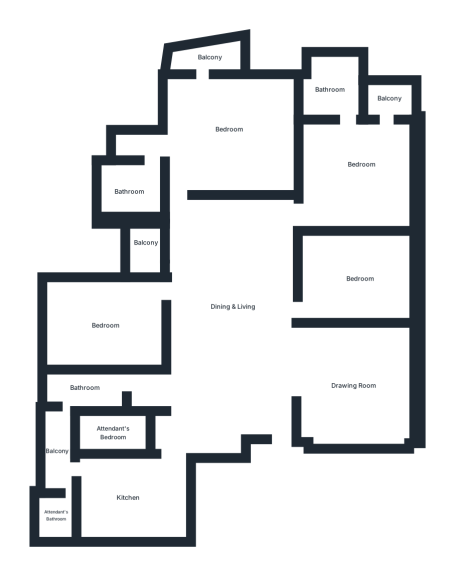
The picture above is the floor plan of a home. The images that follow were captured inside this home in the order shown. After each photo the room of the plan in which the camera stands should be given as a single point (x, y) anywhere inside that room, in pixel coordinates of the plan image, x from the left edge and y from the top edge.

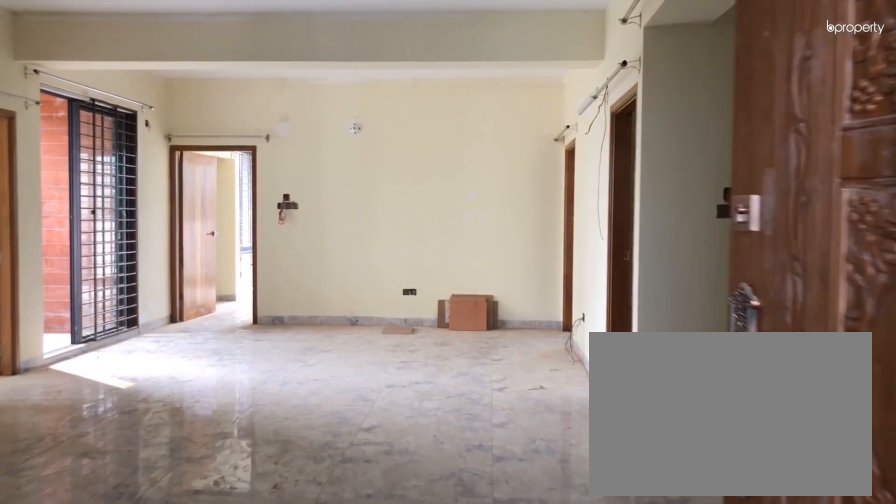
(270, 412)
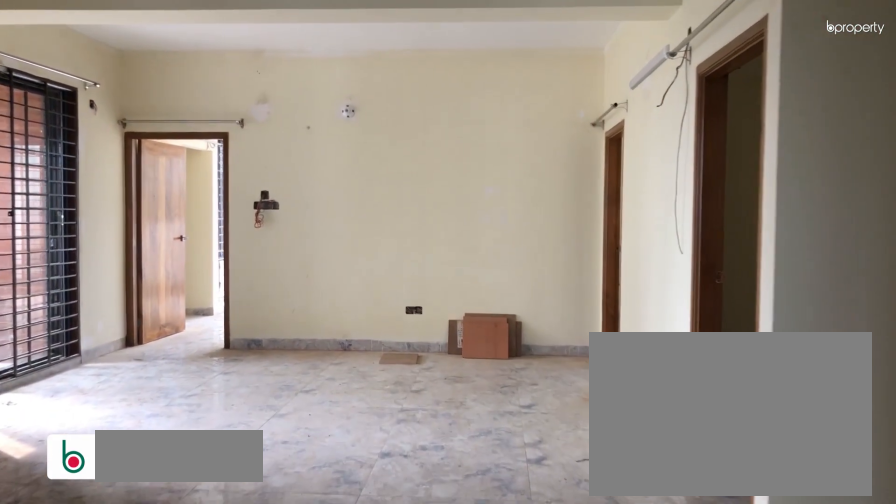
(270, 412)
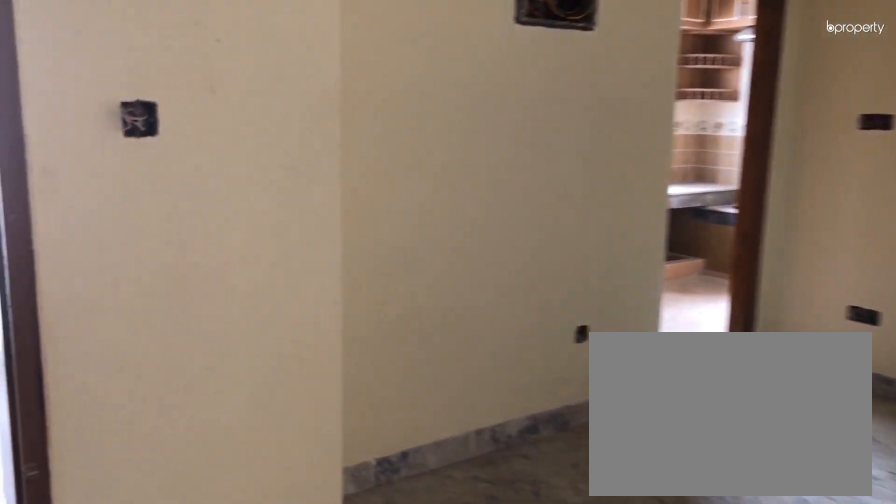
(231, 304)
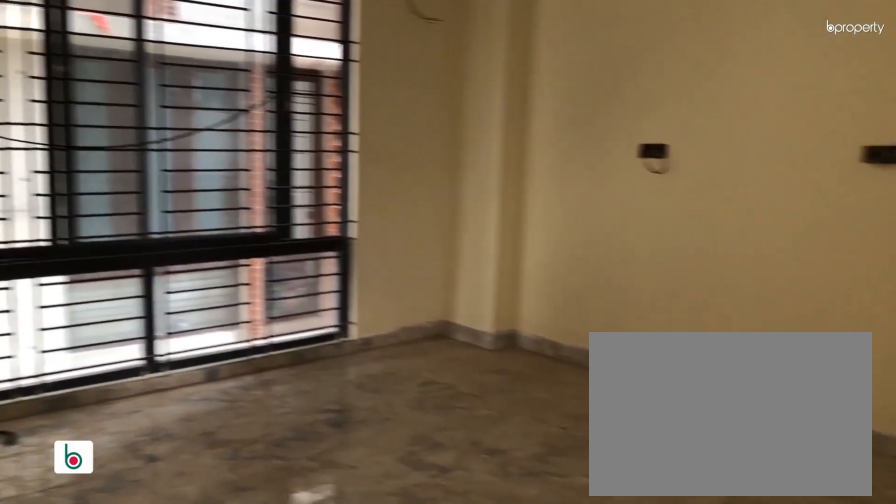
(354, 389)
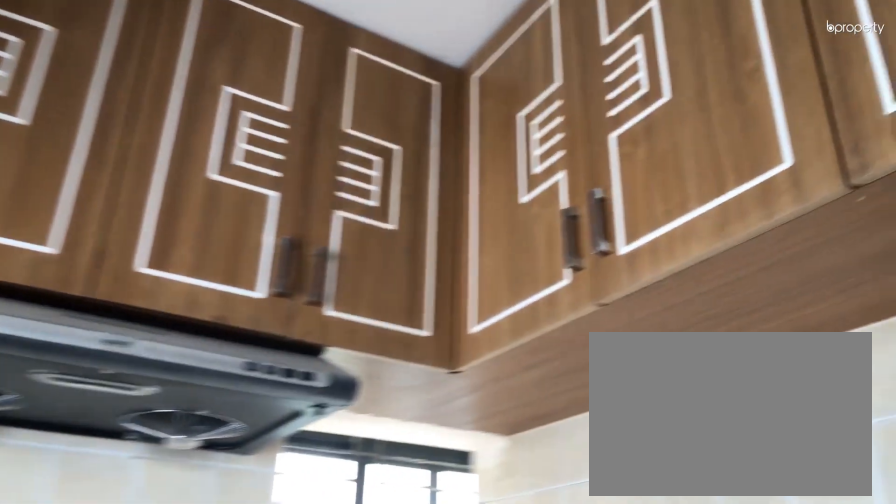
(124, 492)
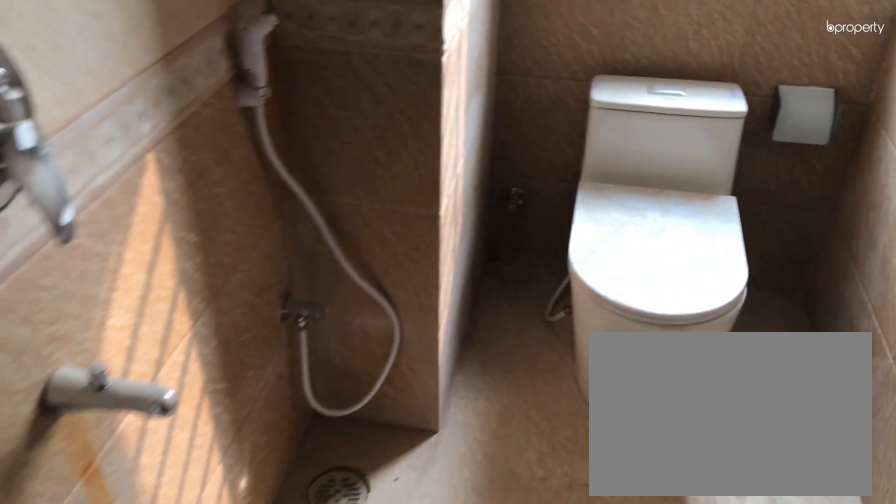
(85, 389)
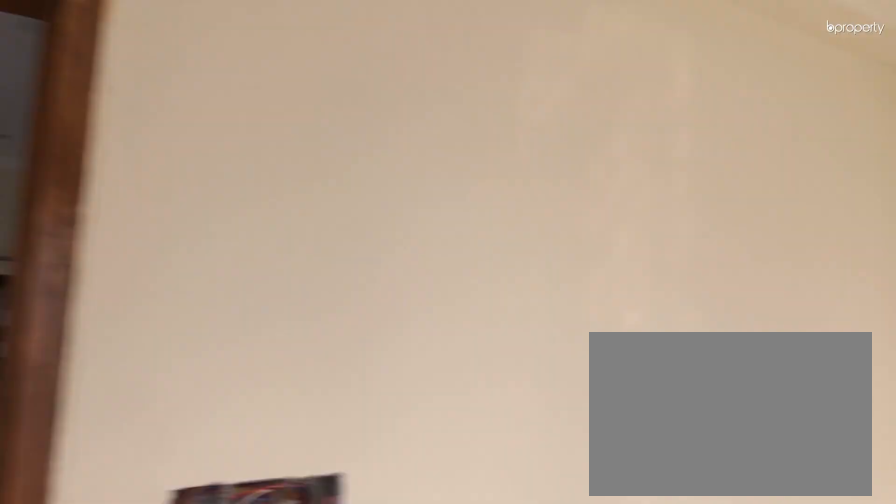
(104, 327)
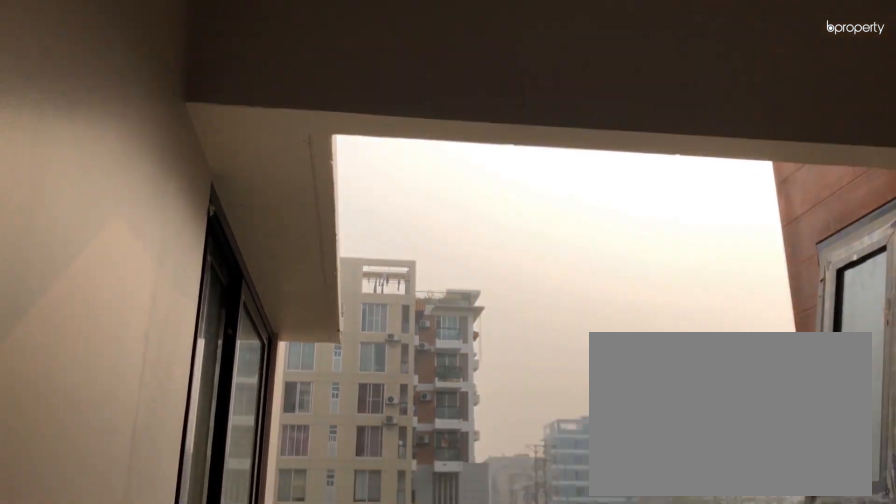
(145, 248)
